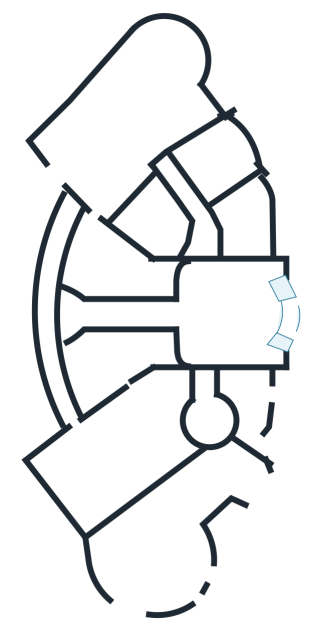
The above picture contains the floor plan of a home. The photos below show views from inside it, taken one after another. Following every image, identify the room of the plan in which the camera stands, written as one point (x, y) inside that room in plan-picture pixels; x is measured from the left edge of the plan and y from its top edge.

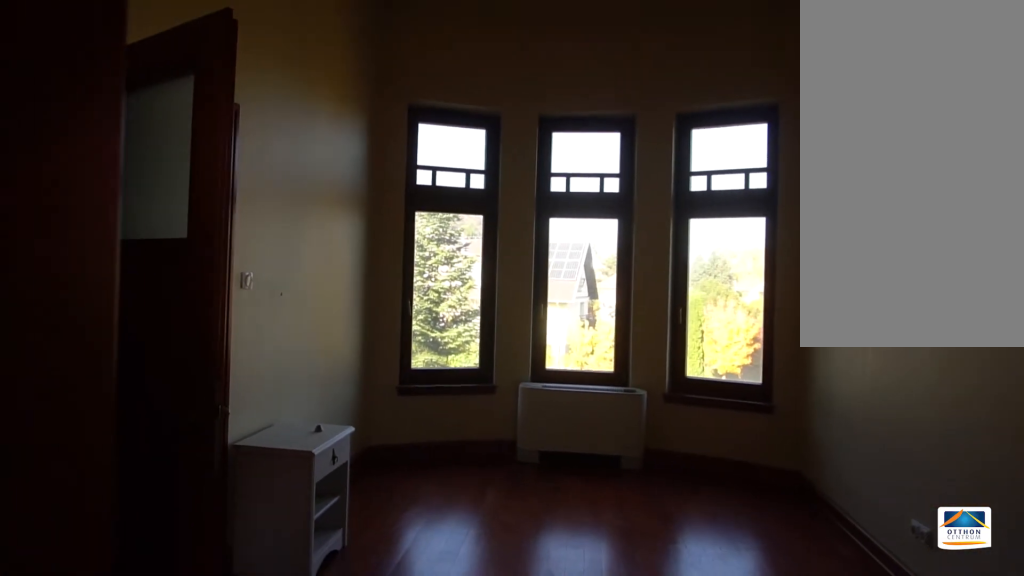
(250, 429)
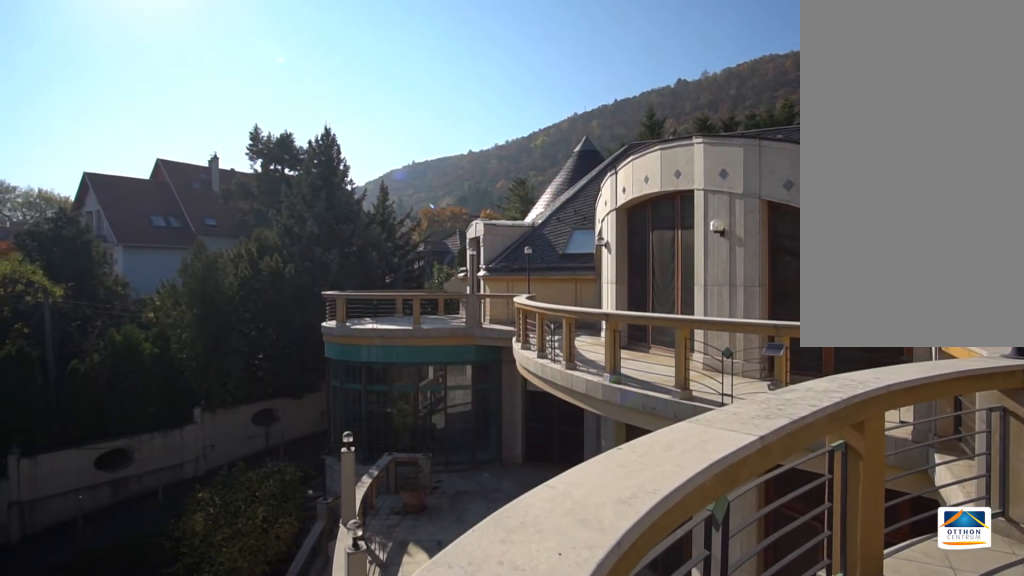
(122, 585)
